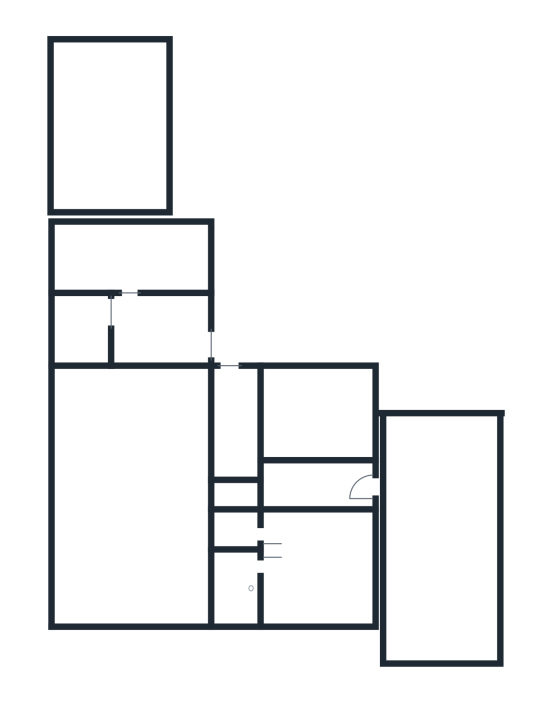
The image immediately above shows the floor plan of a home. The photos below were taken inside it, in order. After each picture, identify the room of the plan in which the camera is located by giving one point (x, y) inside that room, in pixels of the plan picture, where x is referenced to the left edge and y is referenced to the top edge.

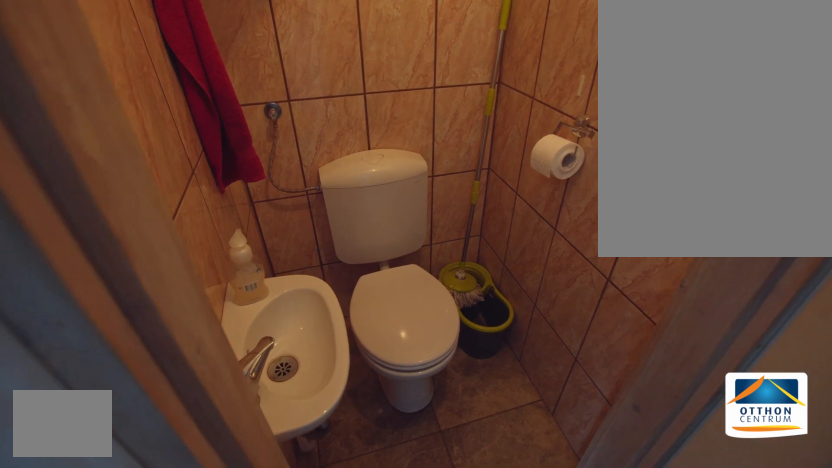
(233, 529)
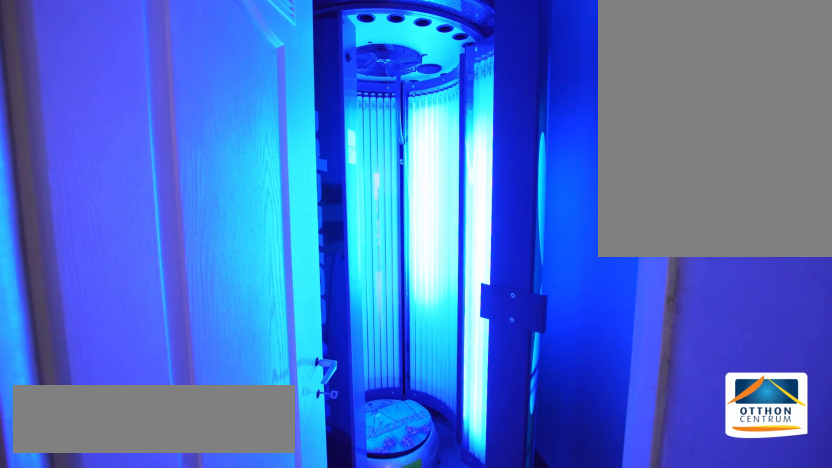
(233, 493)
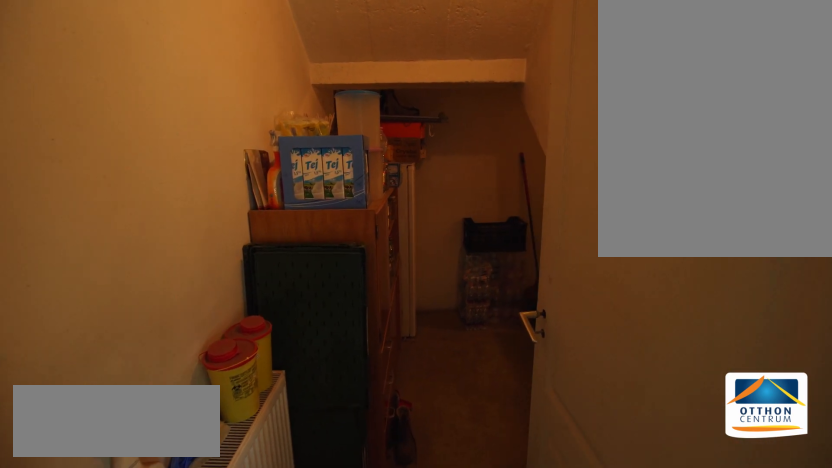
(233, 422)
